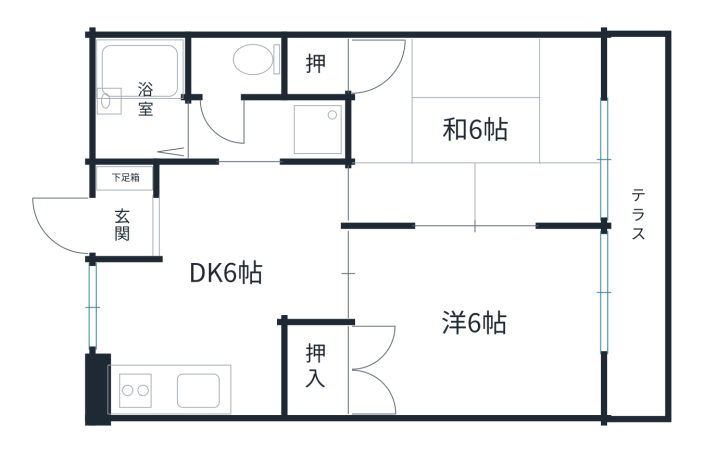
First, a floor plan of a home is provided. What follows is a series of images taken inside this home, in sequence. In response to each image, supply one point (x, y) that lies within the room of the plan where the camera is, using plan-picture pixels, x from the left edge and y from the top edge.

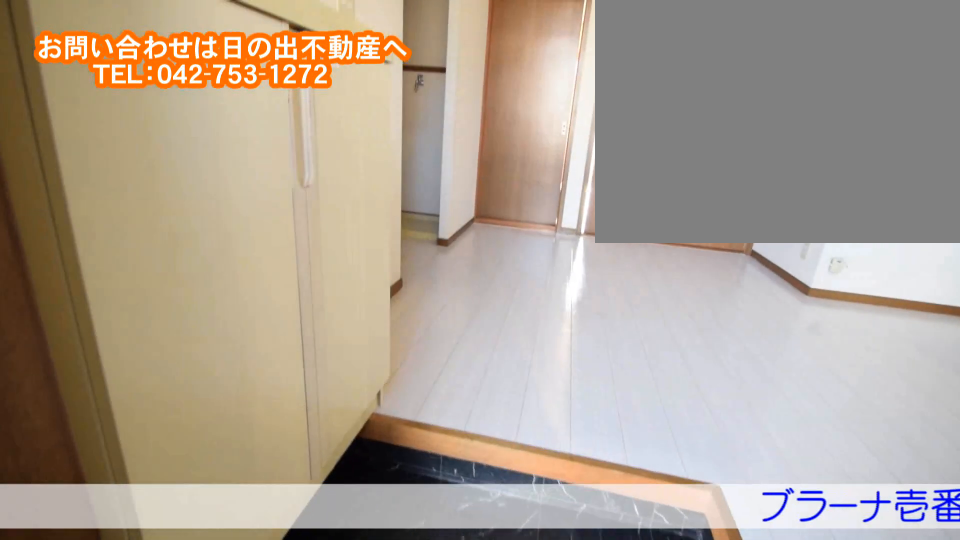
(153, 224)
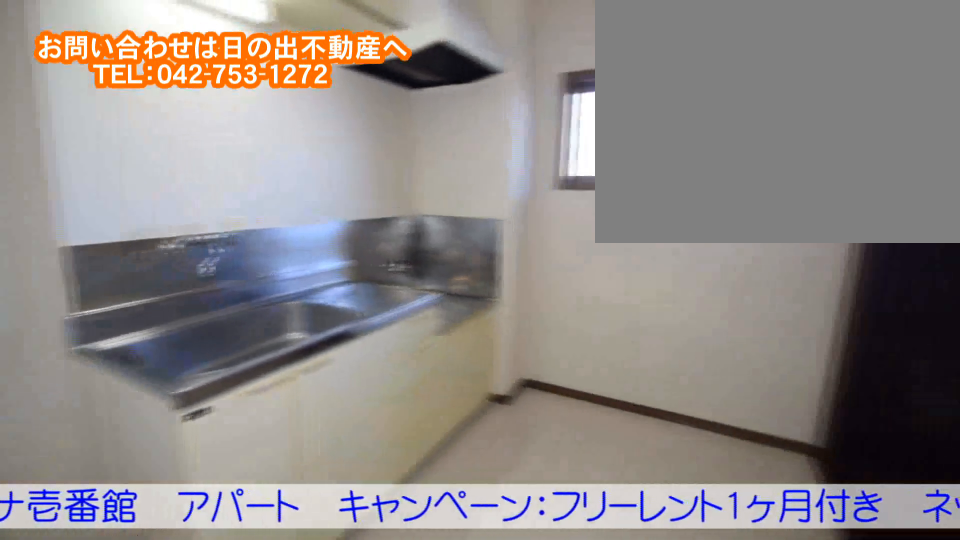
(231, 302)
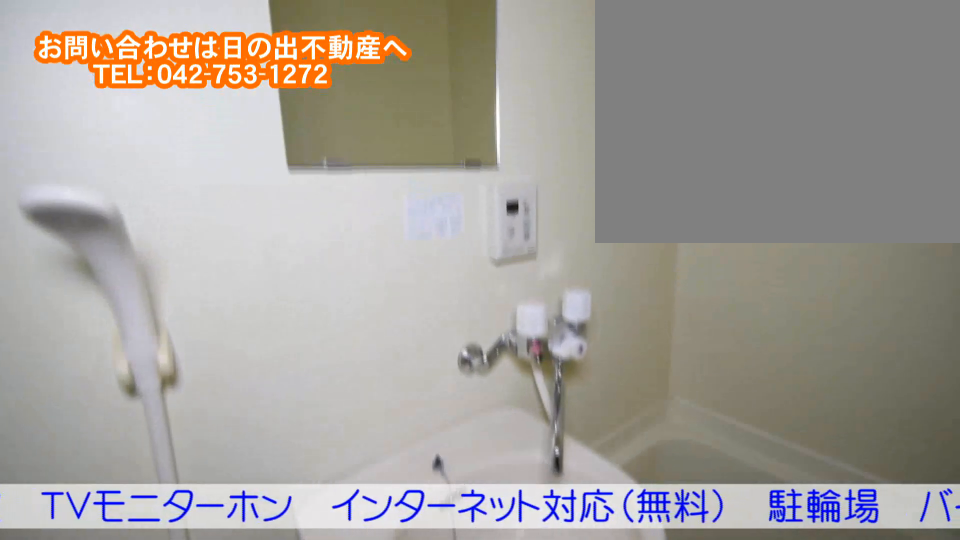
(142, 116)
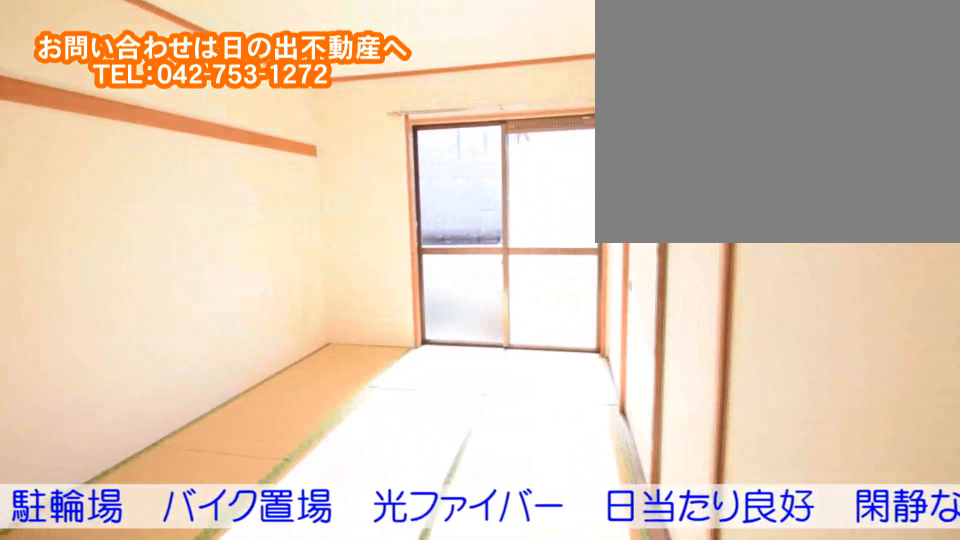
(536, 129)
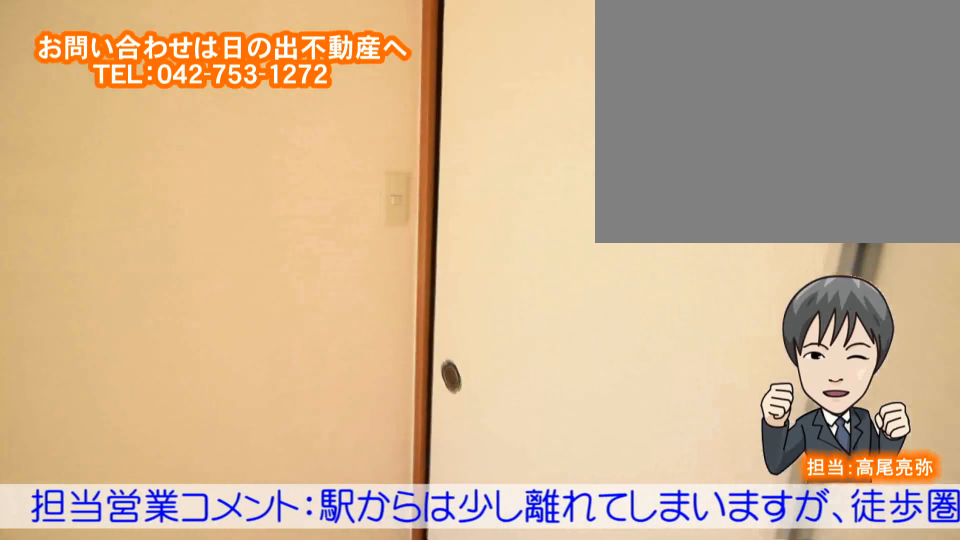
(536, 128)
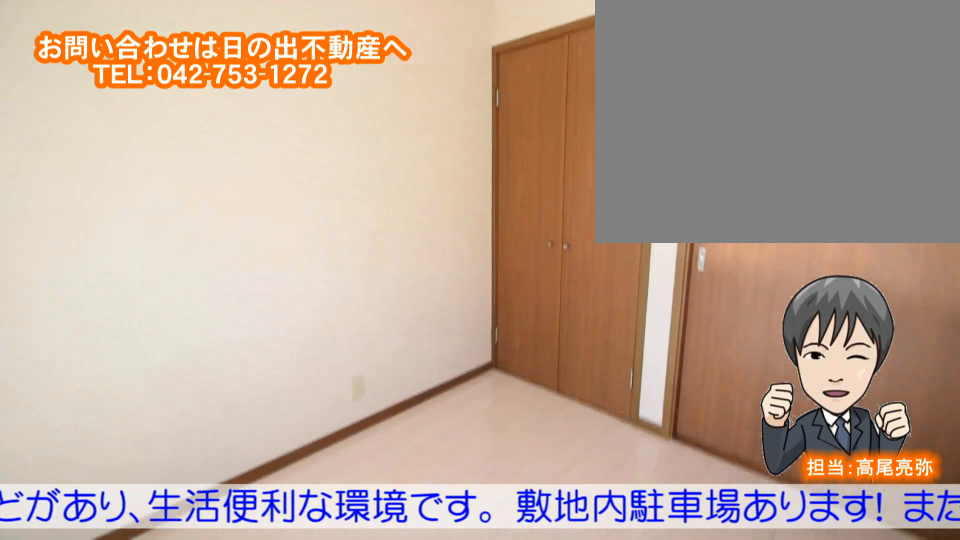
(542, 314)
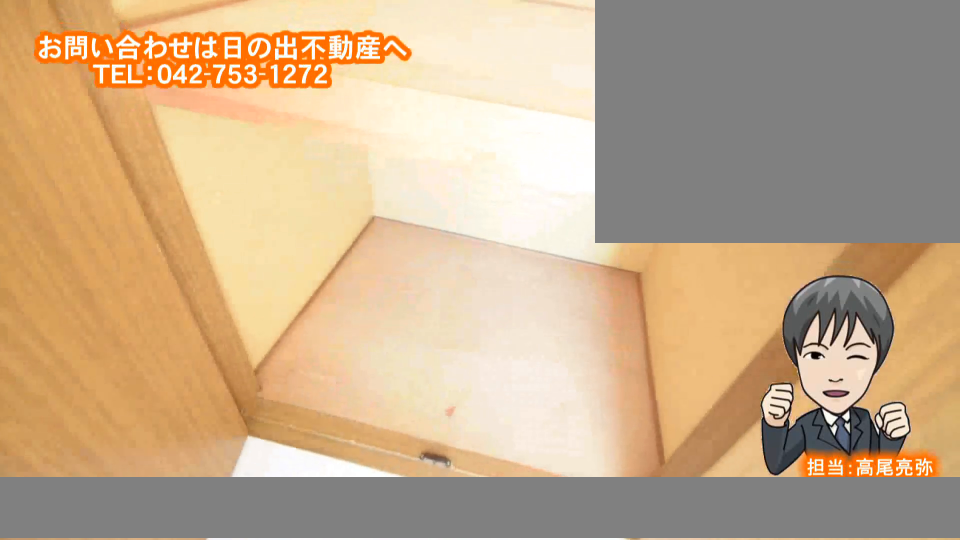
(542, 315)
